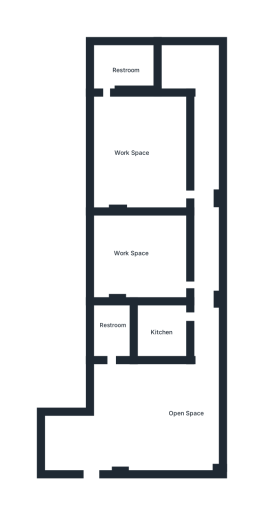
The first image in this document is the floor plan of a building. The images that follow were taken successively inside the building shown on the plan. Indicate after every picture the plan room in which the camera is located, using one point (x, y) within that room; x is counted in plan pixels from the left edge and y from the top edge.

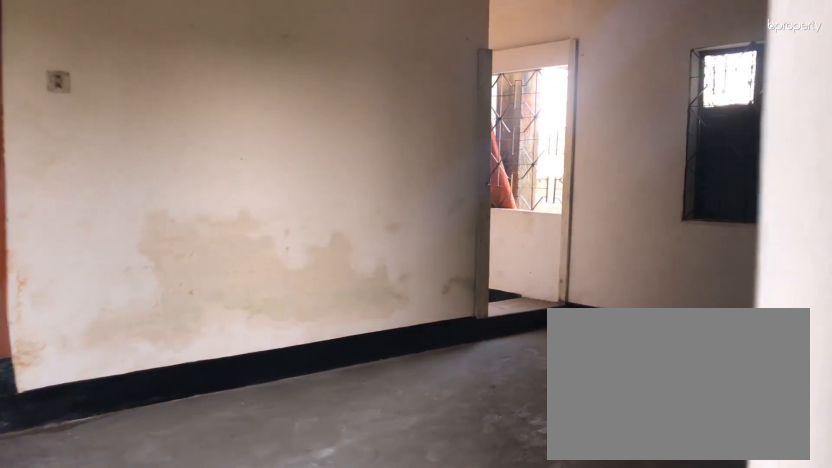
(90, 471)
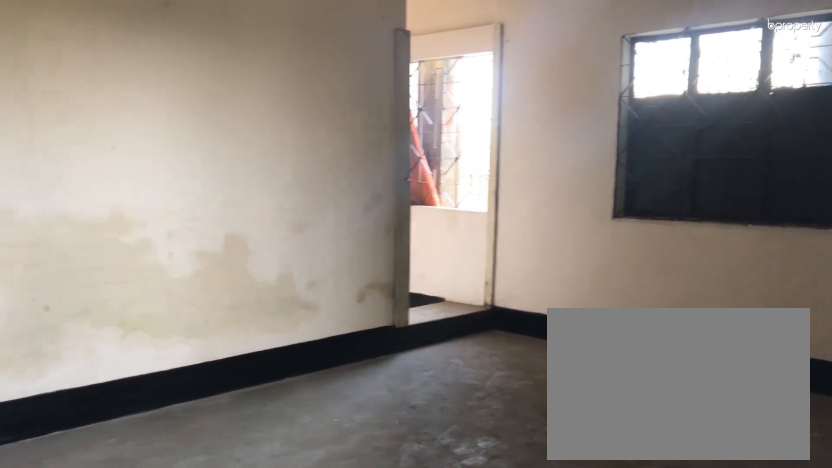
(90, 471)
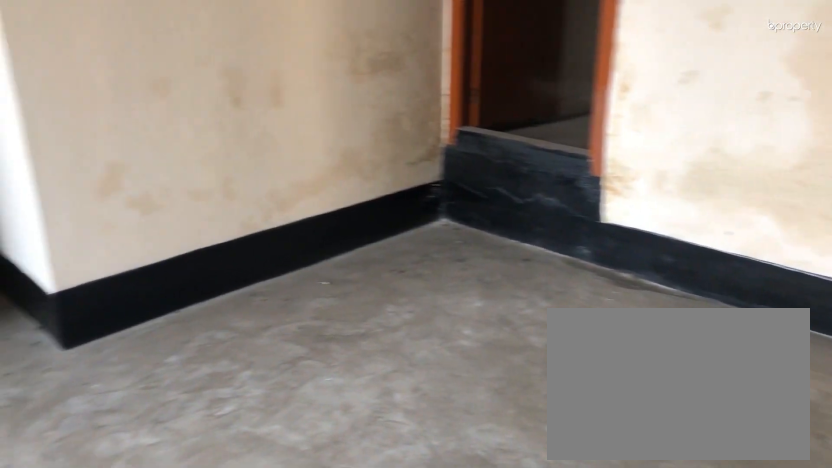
(177, 411)
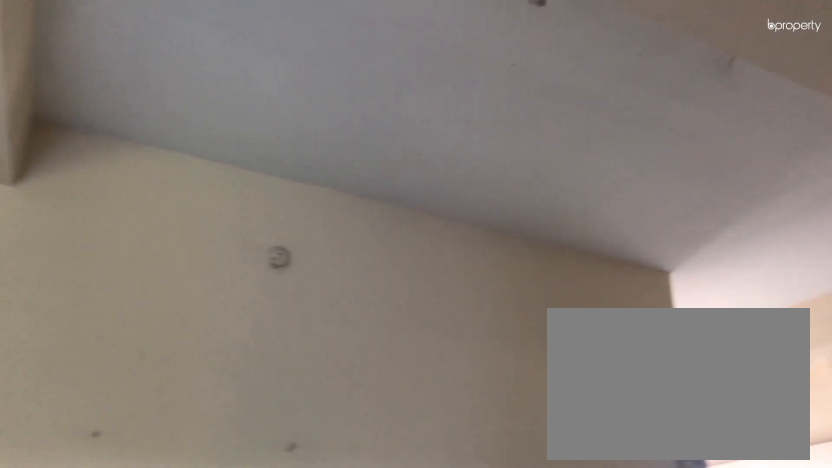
(177, 411)
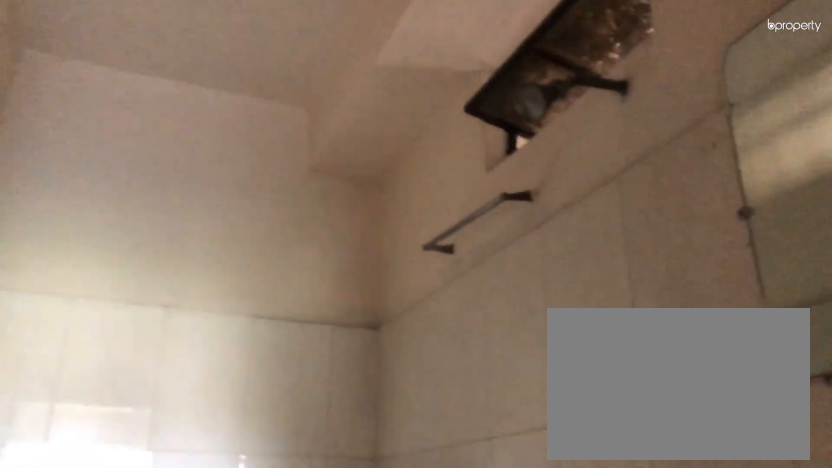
(115, 333)
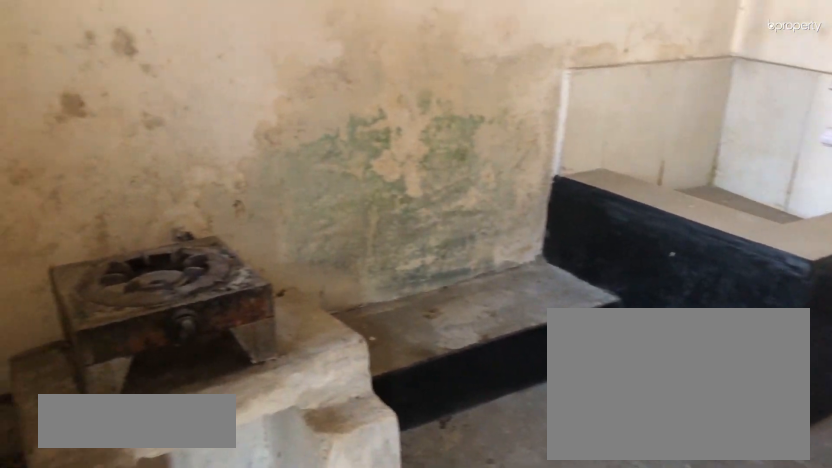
(161, 329)
